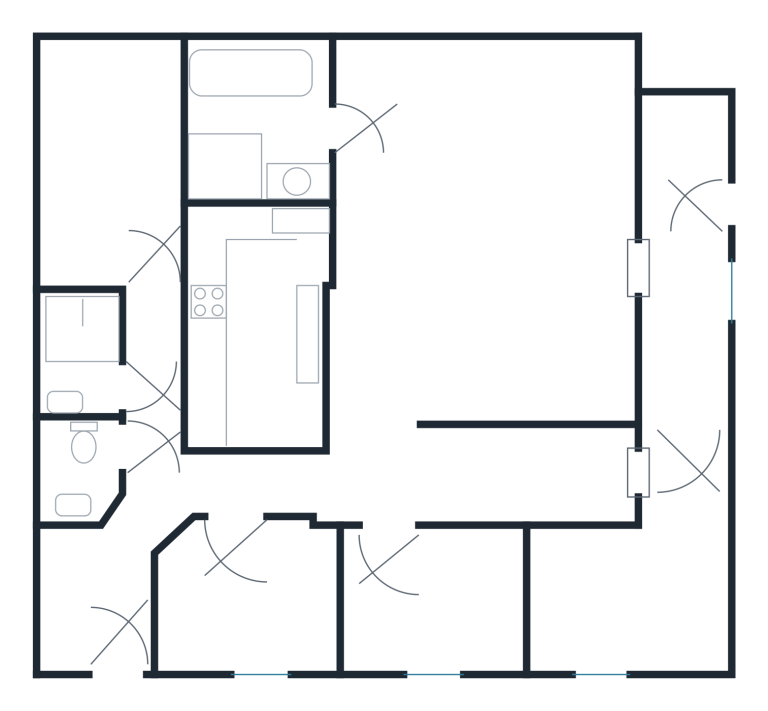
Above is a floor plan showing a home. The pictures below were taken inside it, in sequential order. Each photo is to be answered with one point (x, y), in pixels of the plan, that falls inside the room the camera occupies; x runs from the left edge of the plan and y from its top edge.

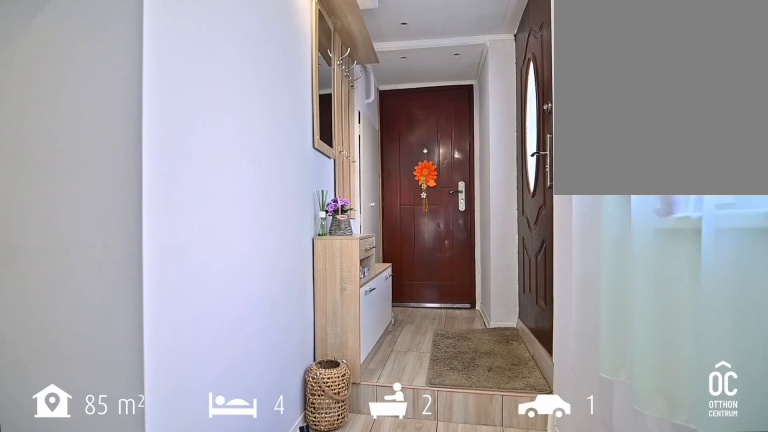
(691, 219)
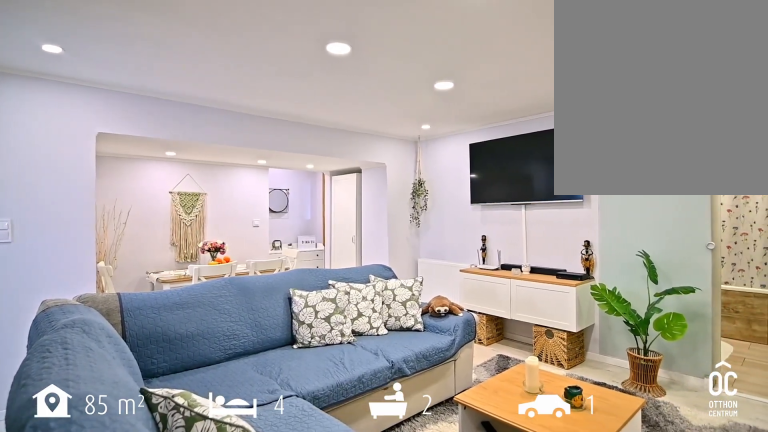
(486, 339)
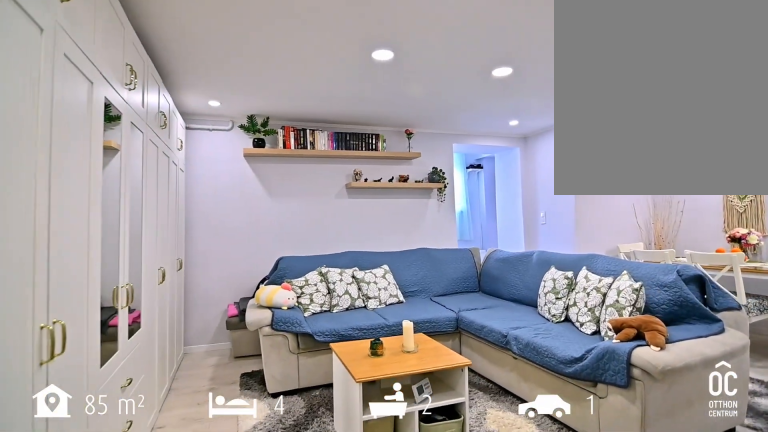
(486, 339)
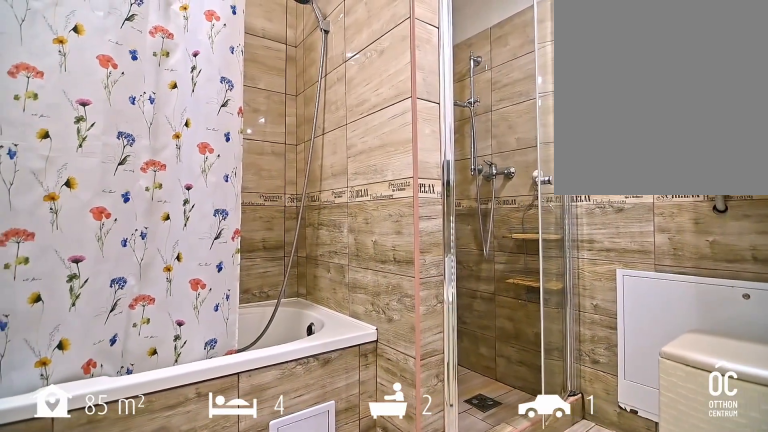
(249, 129)
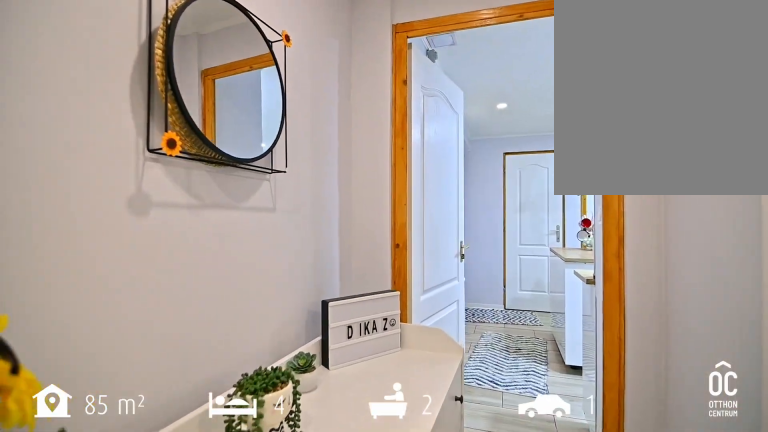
(381, 479)
